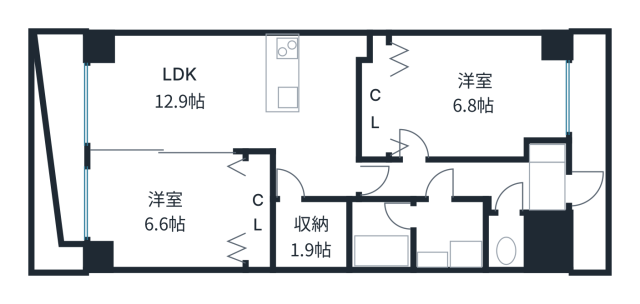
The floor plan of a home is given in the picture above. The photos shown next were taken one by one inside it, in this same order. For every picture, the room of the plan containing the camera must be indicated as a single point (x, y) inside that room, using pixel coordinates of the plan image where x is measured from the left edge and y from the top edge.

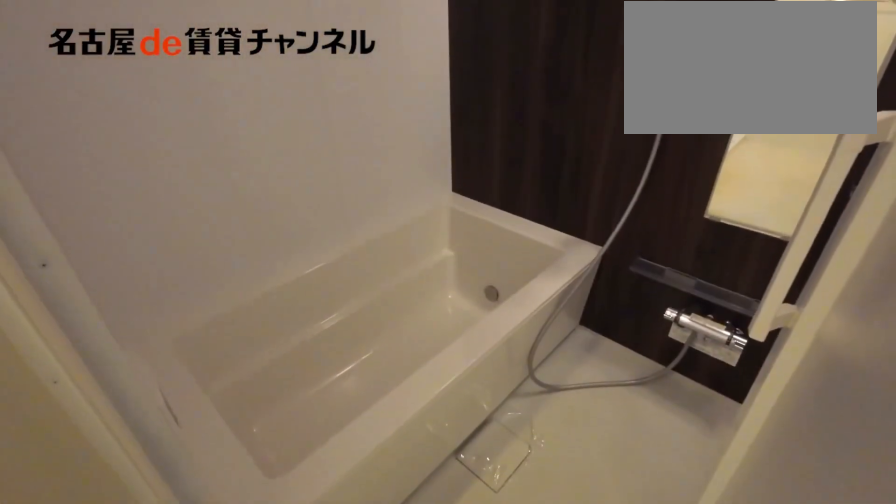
(380, 234)
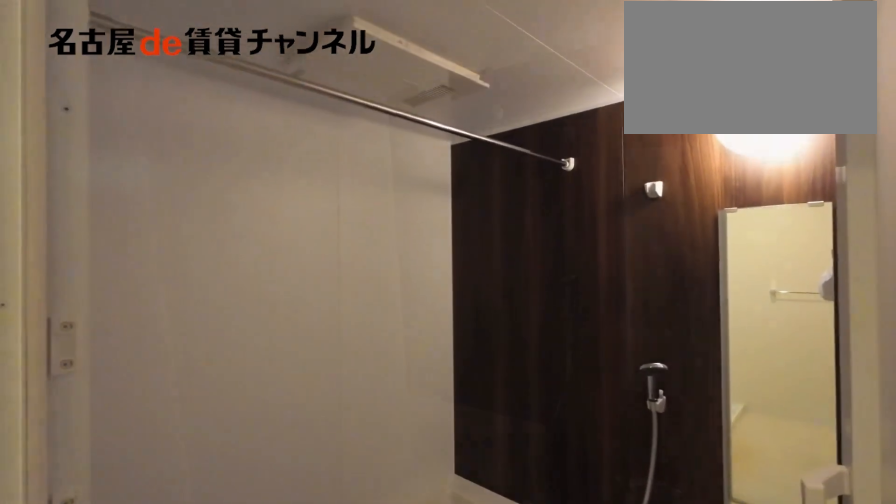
(380, 234)
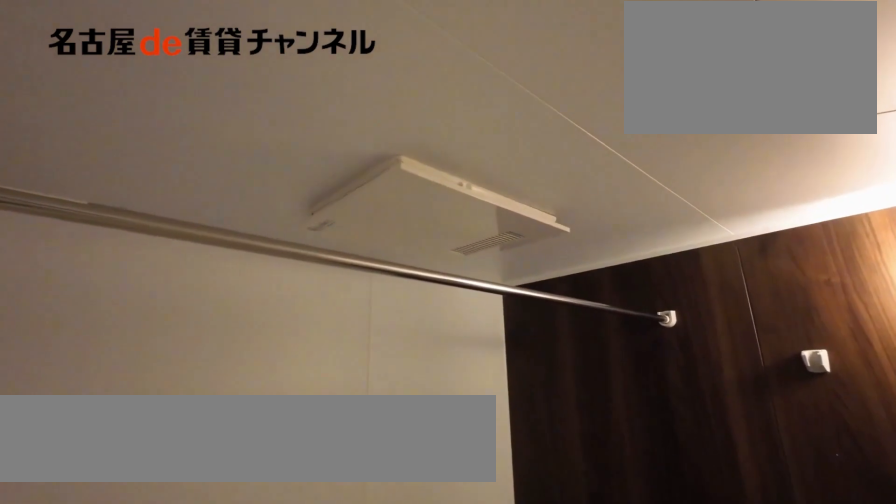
(380, 234)
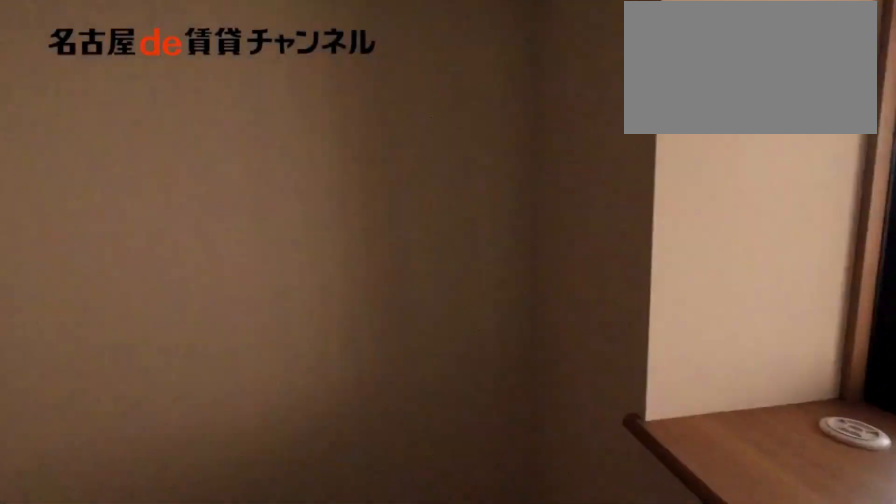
(474, 94)
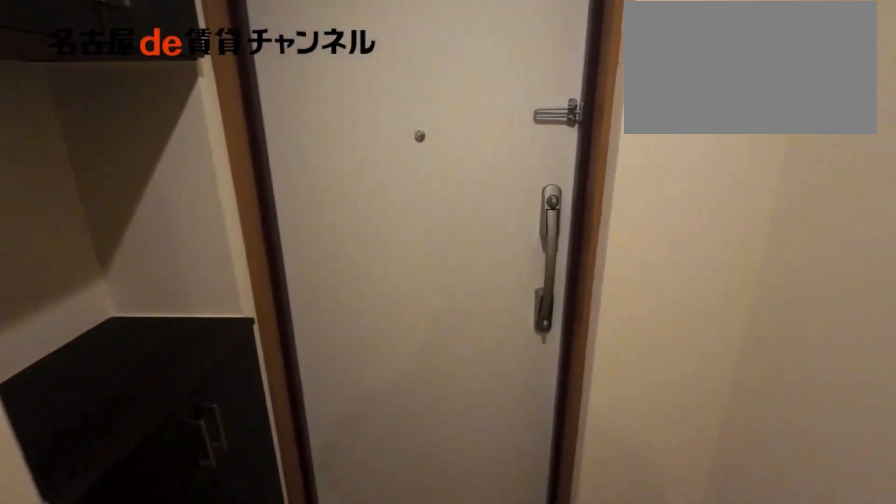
(471, 182)
